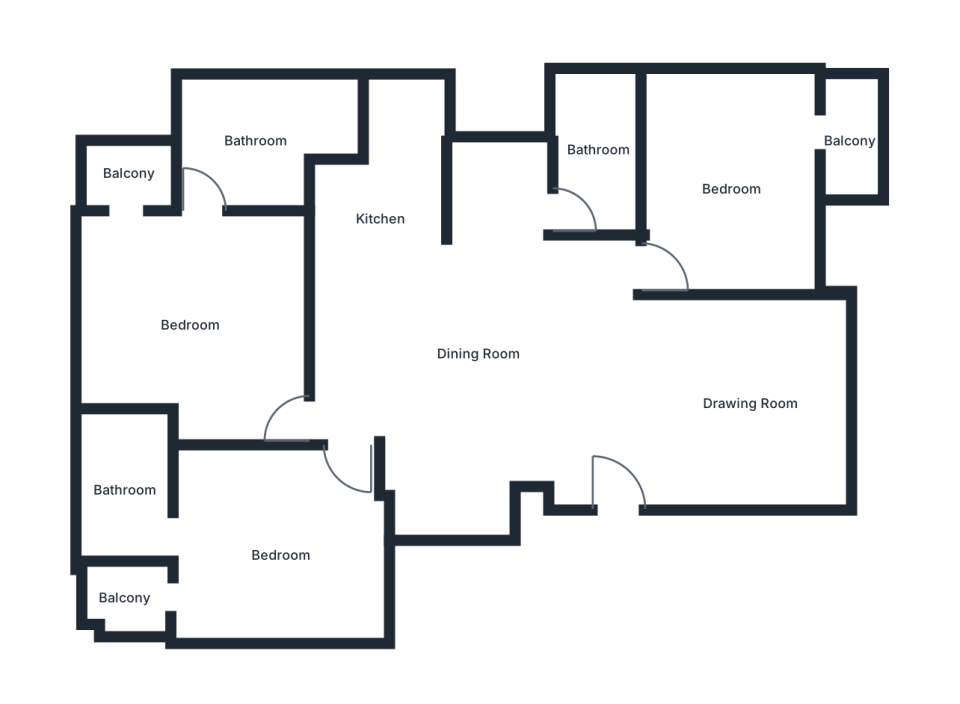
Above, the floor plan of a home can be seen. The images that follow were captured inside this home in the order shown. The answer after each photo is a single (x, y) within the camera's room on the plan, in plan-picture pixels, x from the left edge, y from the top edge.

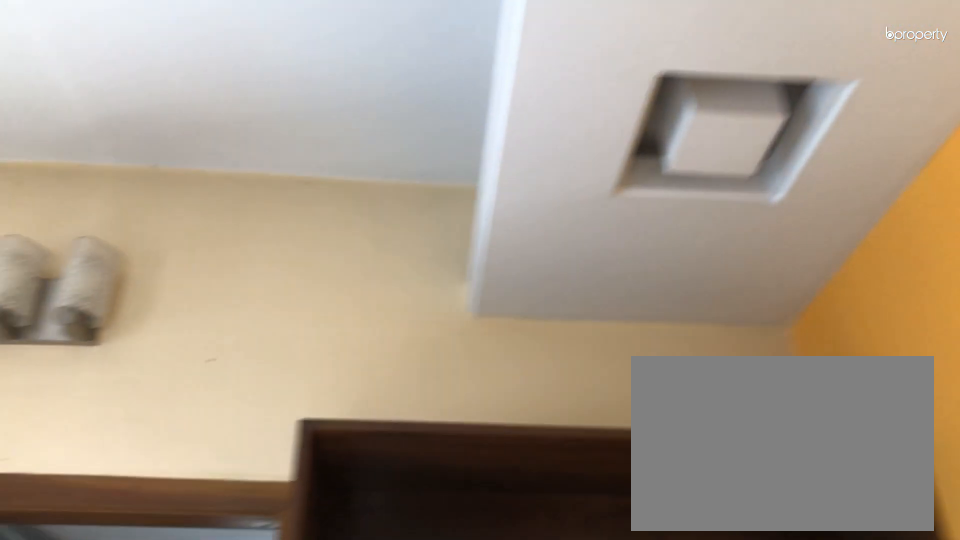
(190, 325)
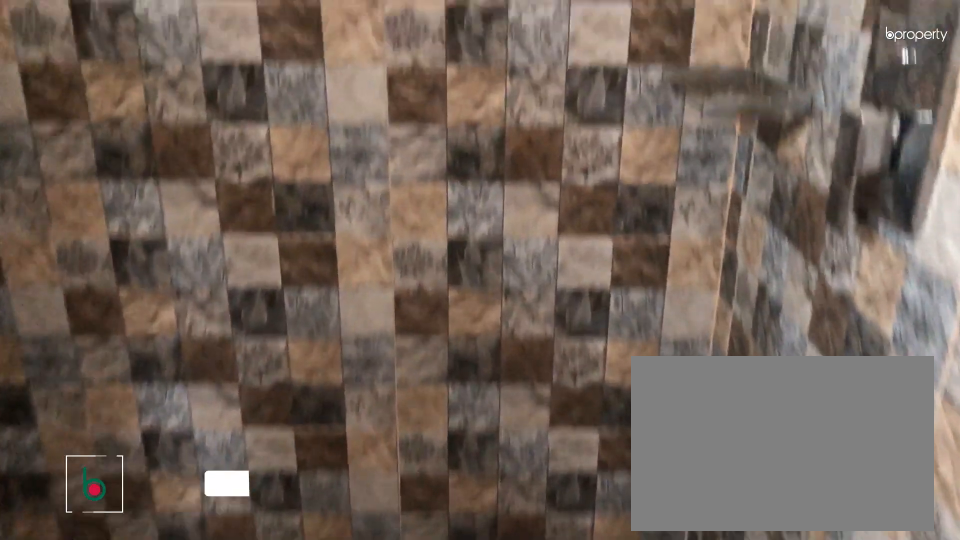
(256, 139)
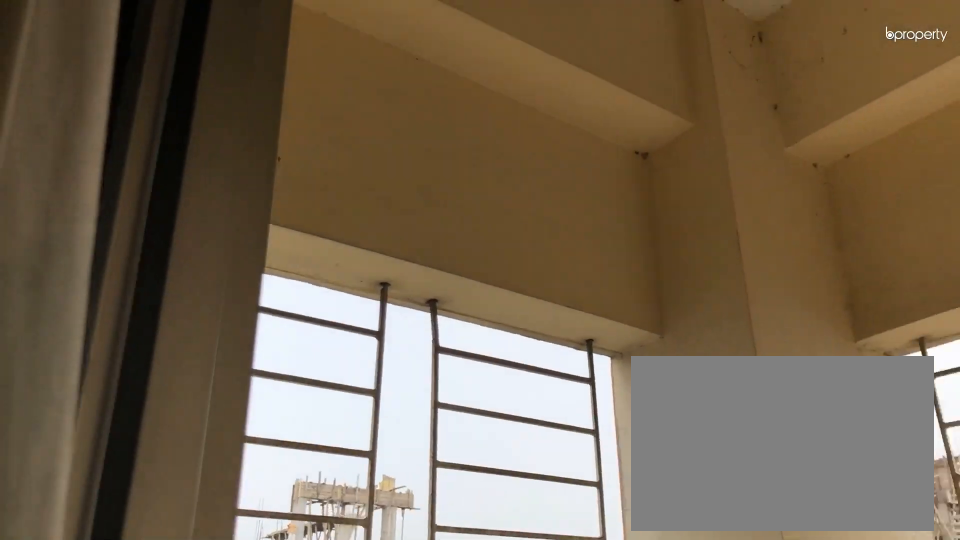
(129, 172)
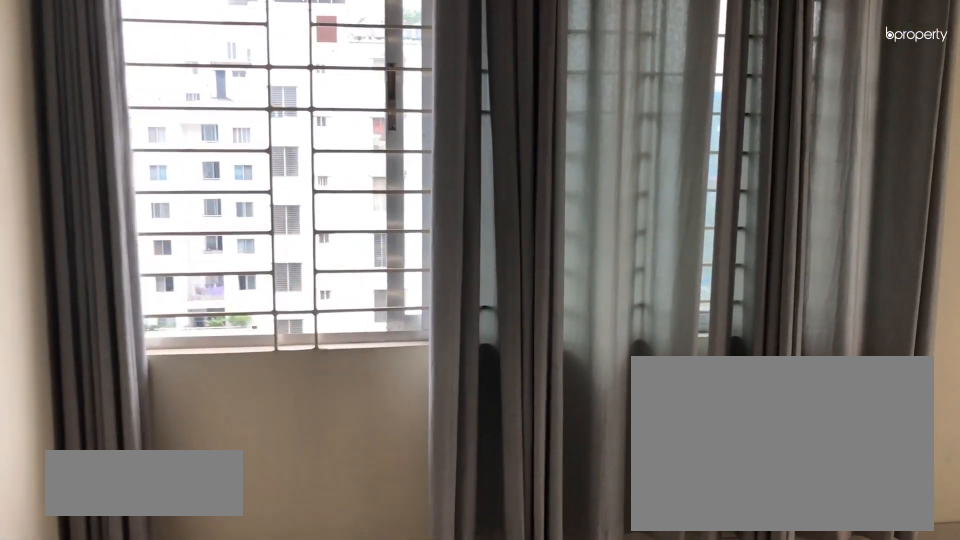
(282, 555)
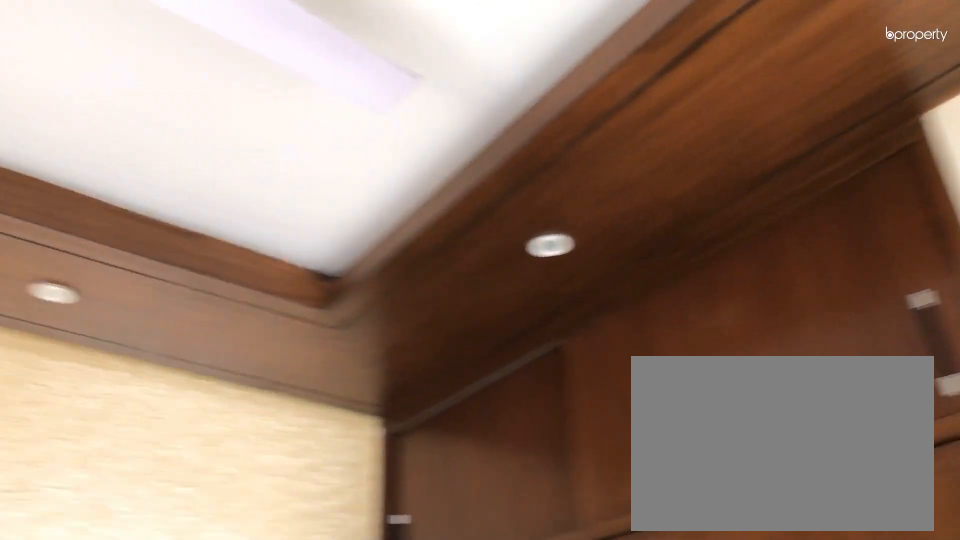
(281, 555)
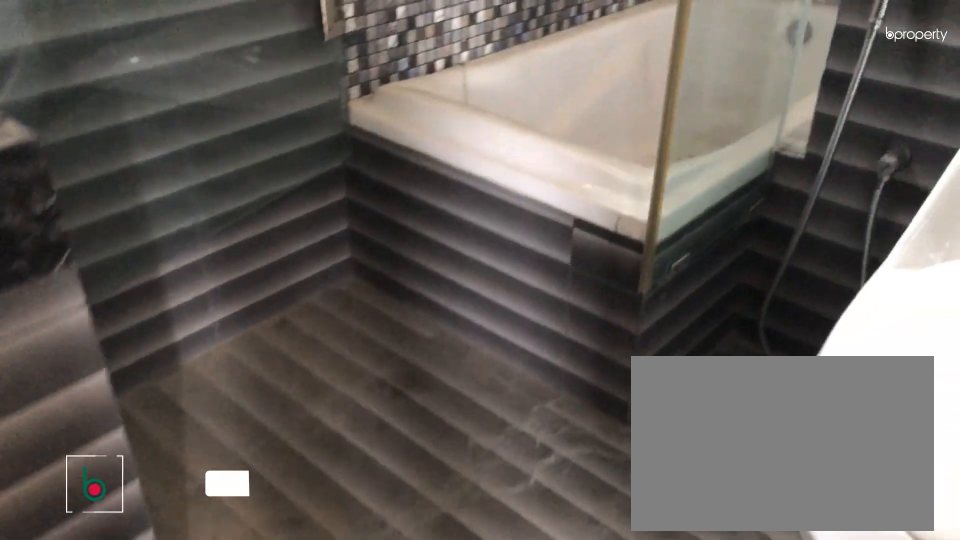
(125, 490)
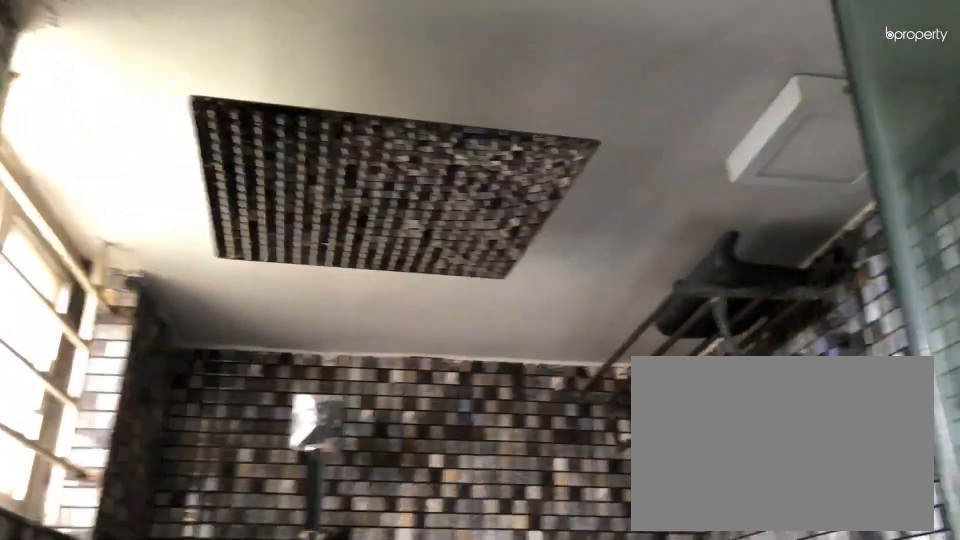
(125, 490)
